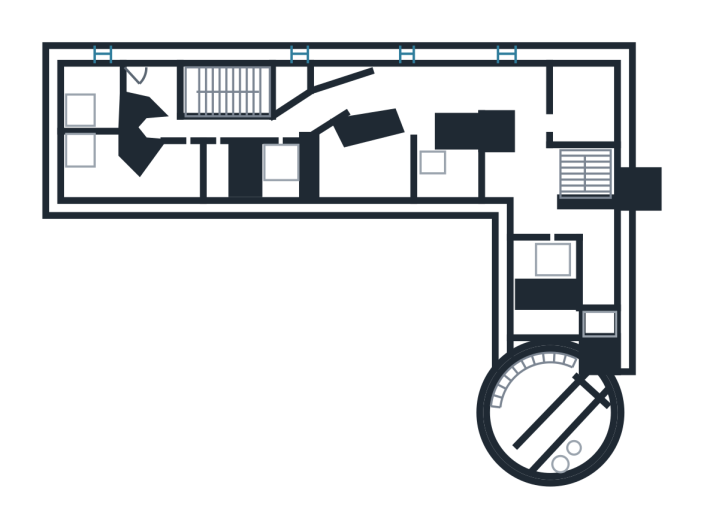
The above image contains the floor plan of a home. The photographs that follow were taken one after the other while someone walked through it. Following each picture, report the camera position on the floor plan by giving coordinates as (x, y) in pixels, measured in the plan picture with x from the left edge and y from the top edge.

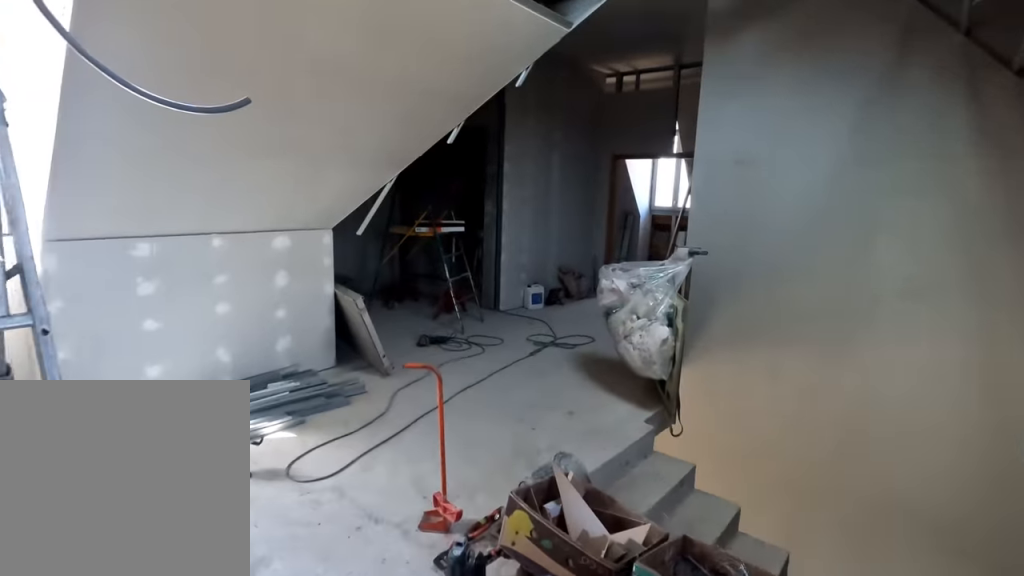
(552, 218)
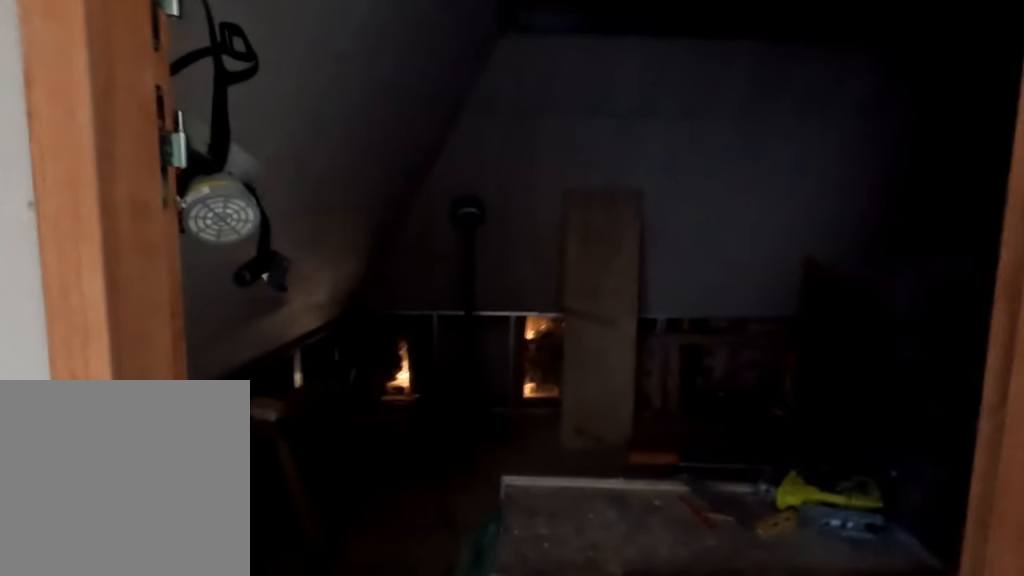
(531, 93)
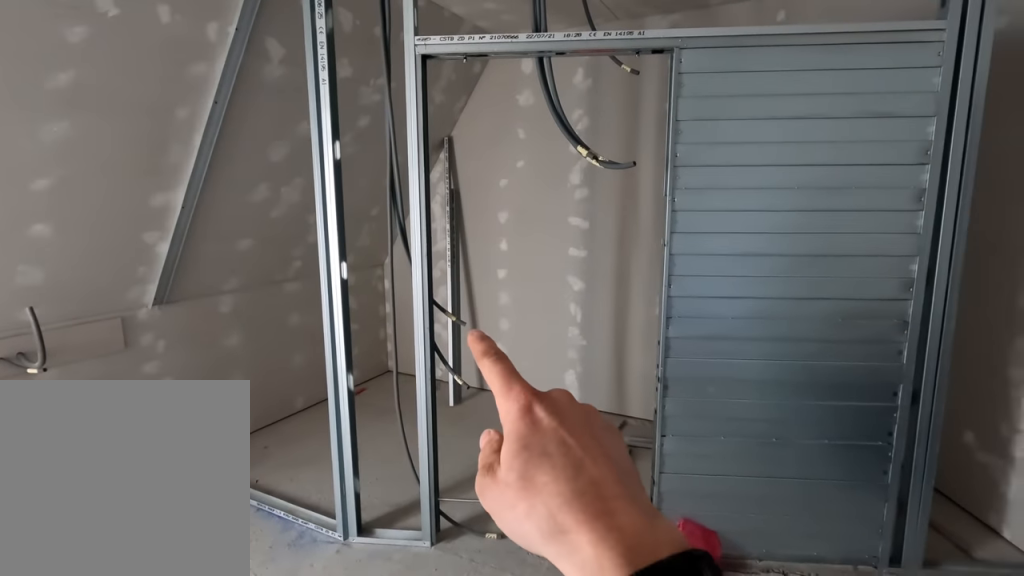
(381, 152)
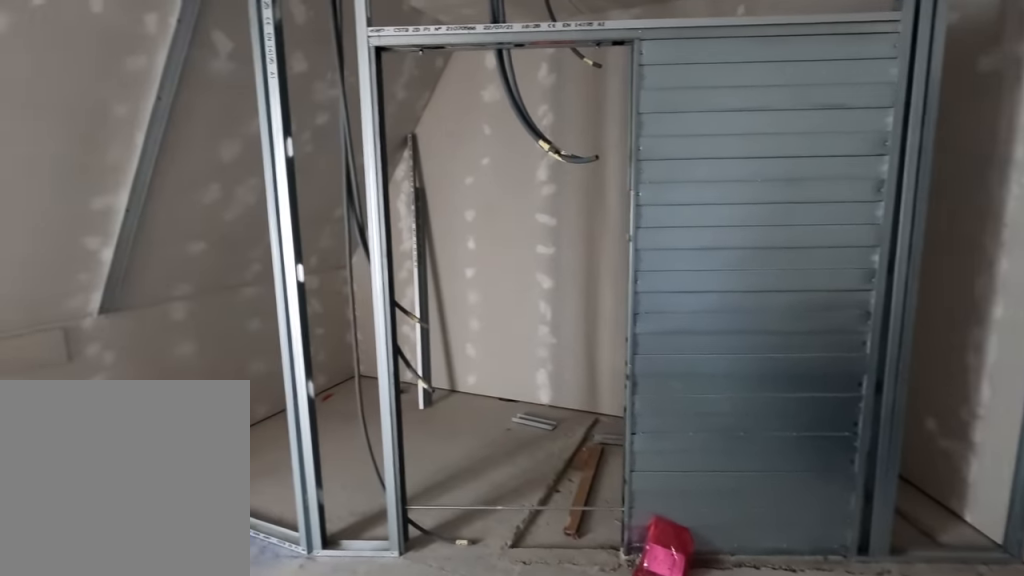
(382, 152)
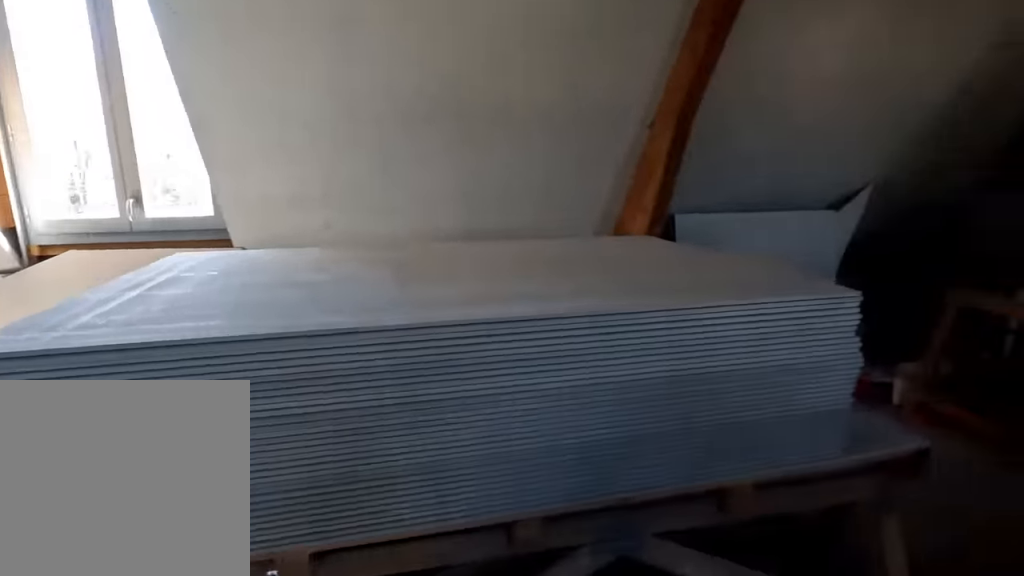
(272, 125)
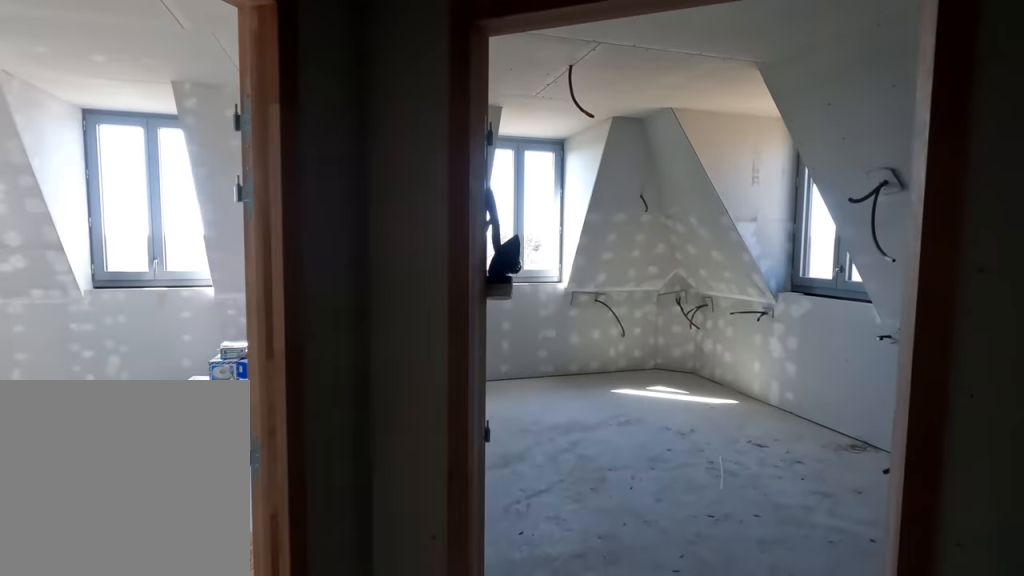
(167, 114)
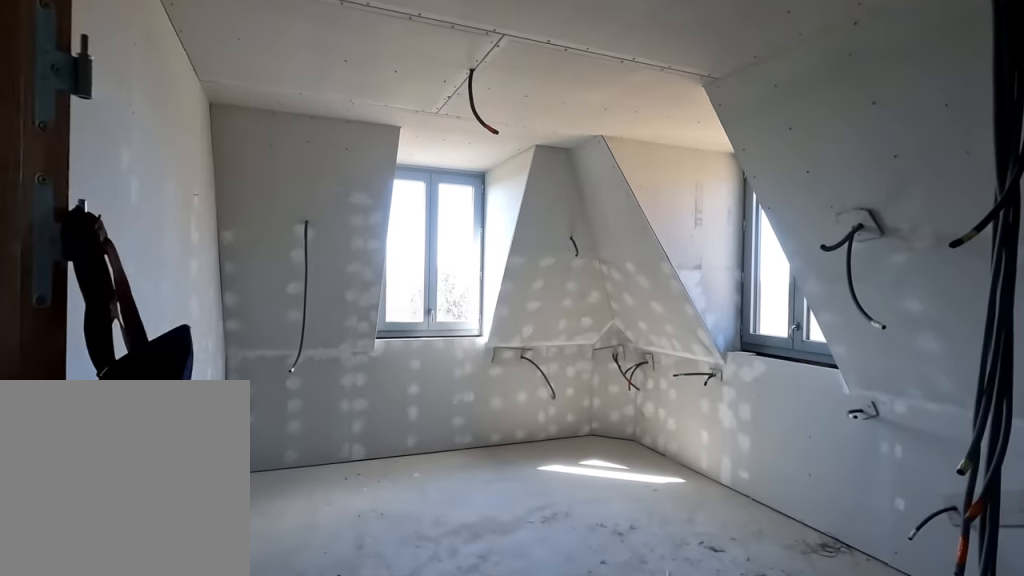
(150, 109)
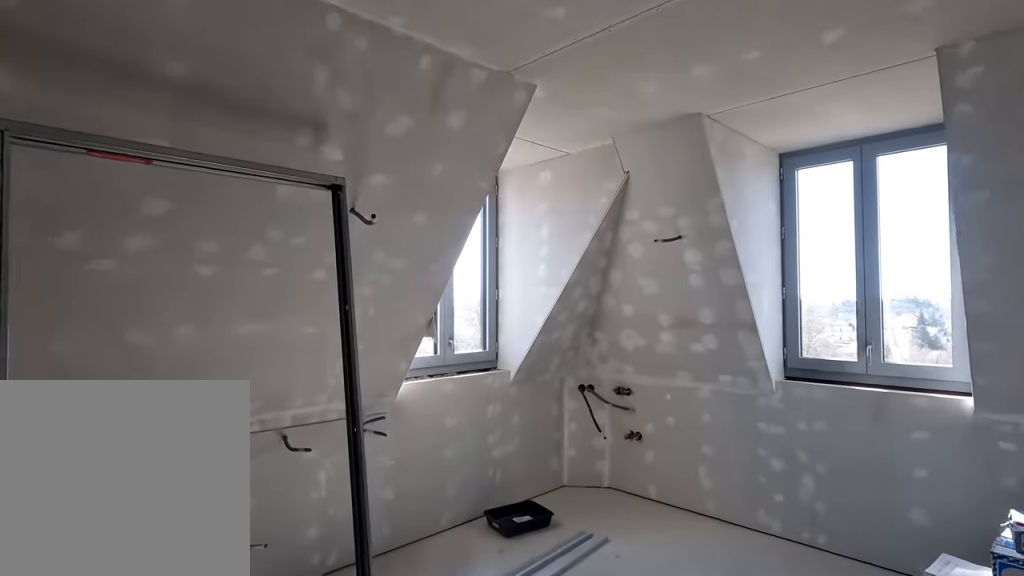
(110, 152)
